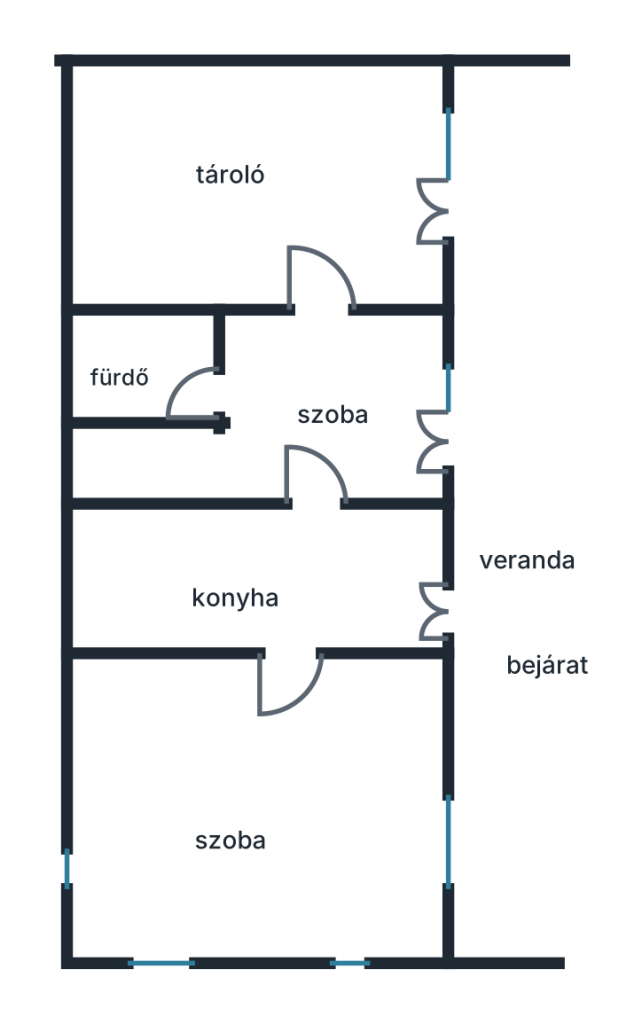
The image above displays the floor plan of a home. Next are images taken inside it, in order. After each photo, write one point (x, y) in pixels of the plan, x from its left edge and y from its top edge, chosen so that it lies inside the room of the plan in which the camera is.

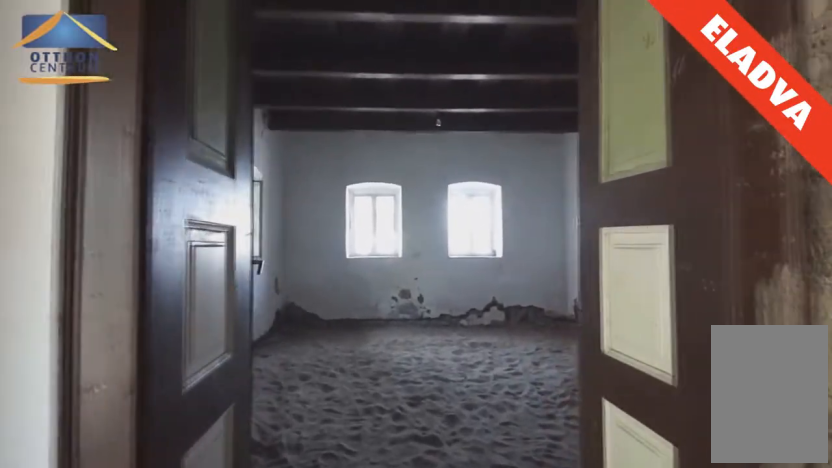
(288, 674)
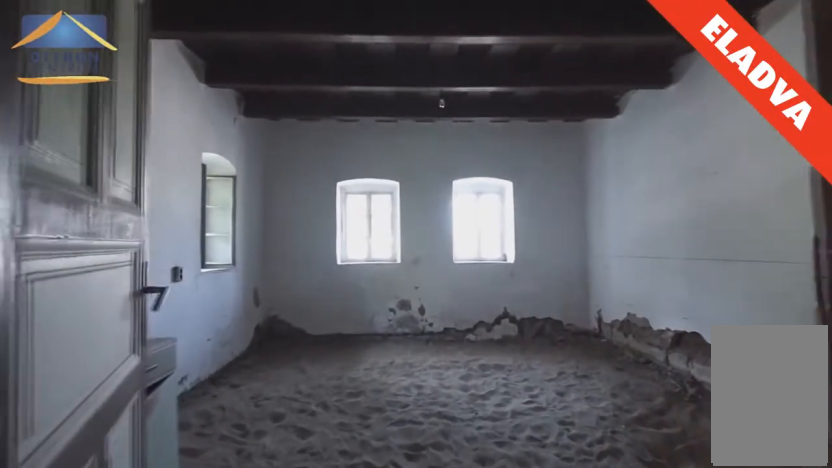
(289, 708)
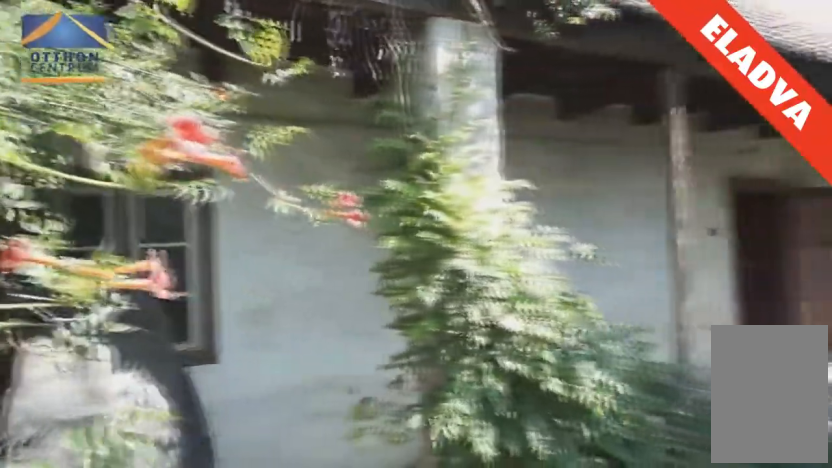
(504, 594)
